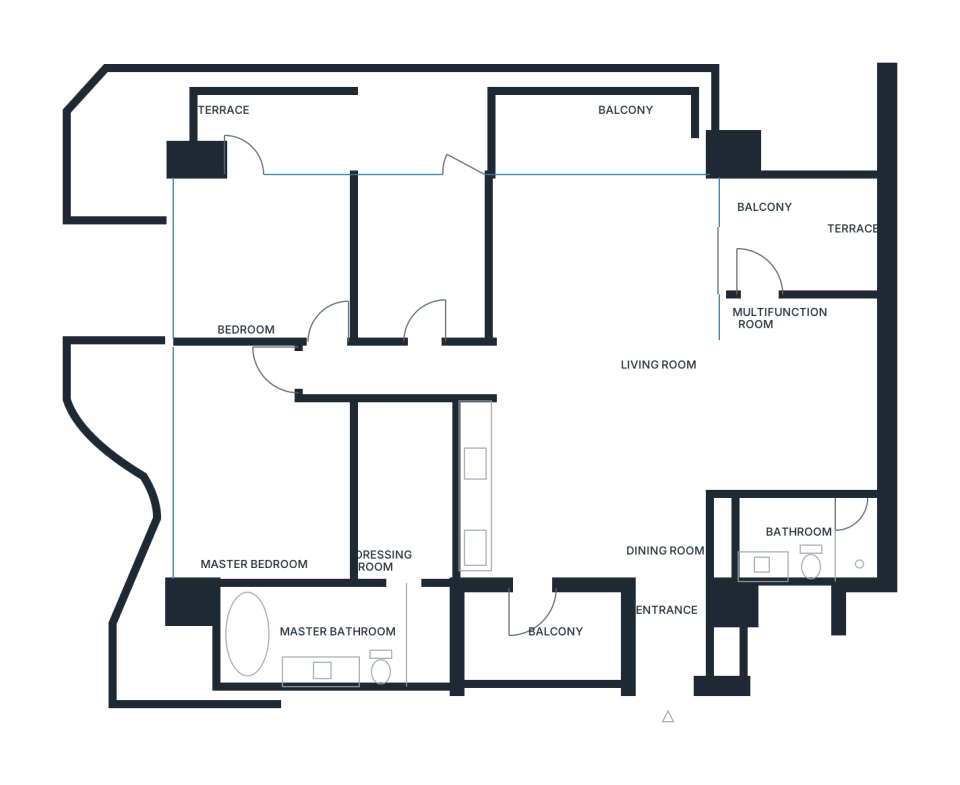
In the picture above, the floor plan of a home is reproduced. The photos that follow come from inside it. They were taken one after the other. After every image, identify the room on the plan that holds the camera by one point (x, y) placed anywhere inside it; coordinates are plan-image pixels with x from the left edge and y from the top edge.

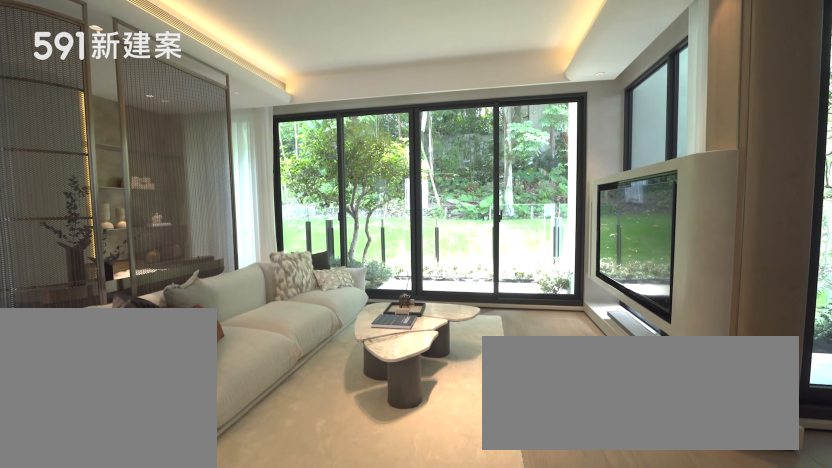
(610, 280)
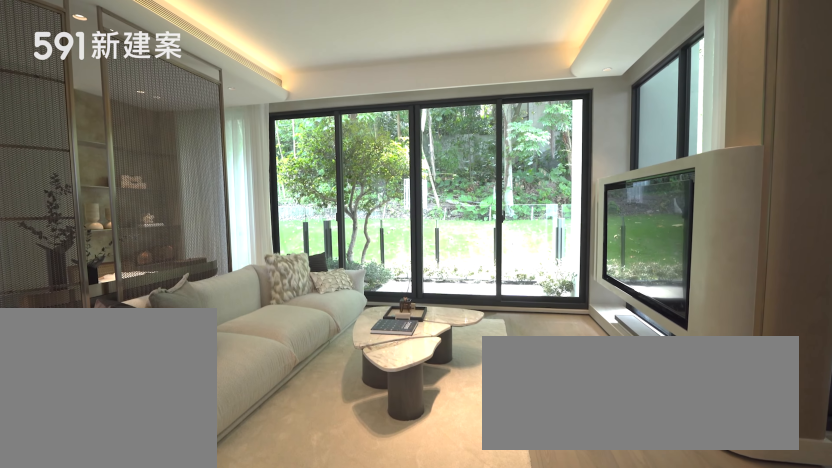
(610, 280)
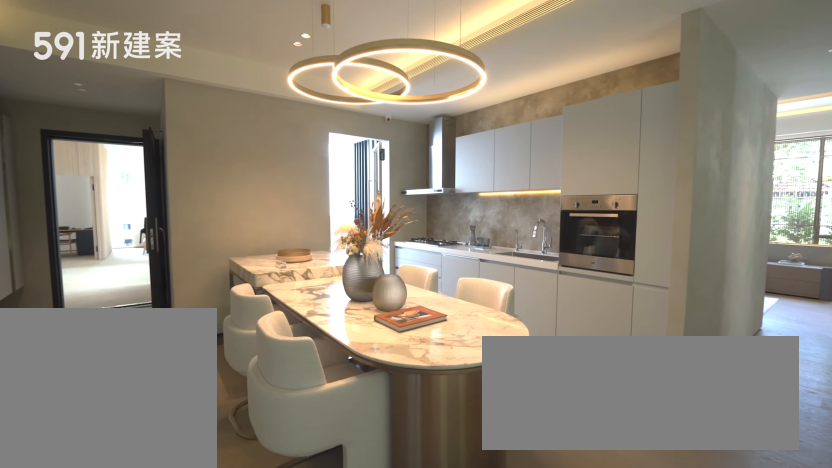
(636, 481)
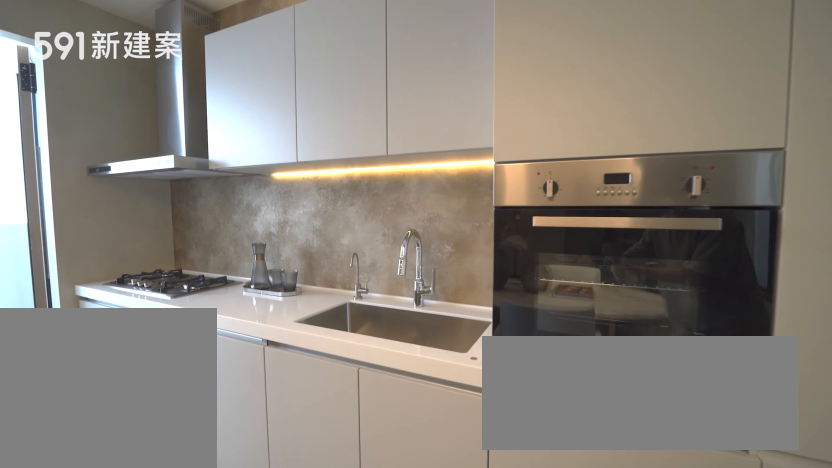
(502, 488)
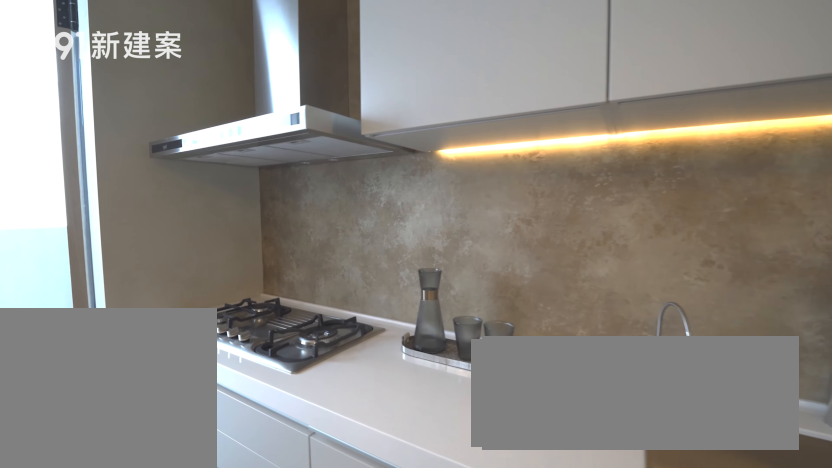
(502, 488)
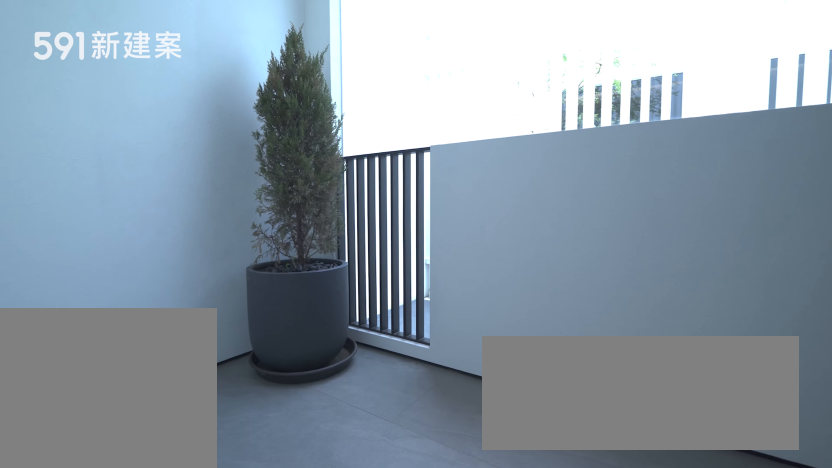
(542, 639)
